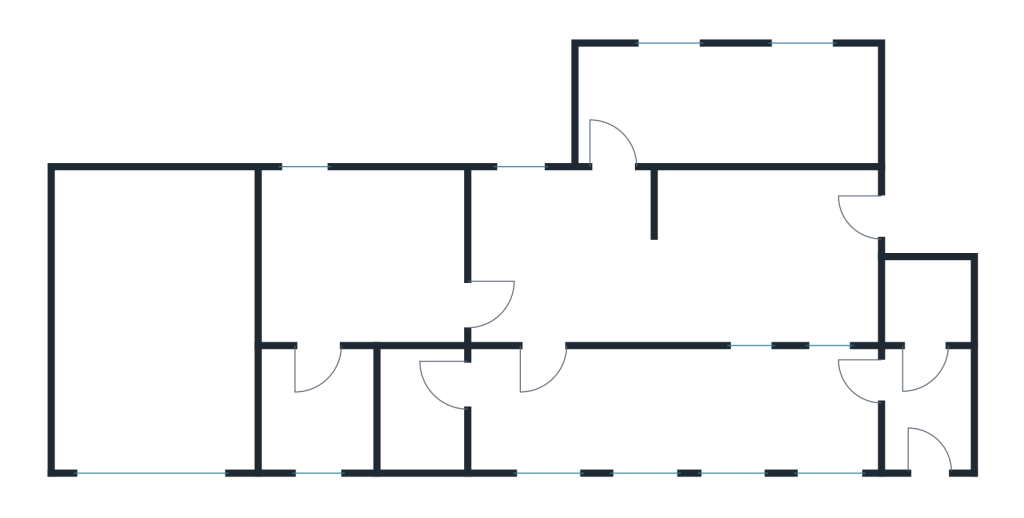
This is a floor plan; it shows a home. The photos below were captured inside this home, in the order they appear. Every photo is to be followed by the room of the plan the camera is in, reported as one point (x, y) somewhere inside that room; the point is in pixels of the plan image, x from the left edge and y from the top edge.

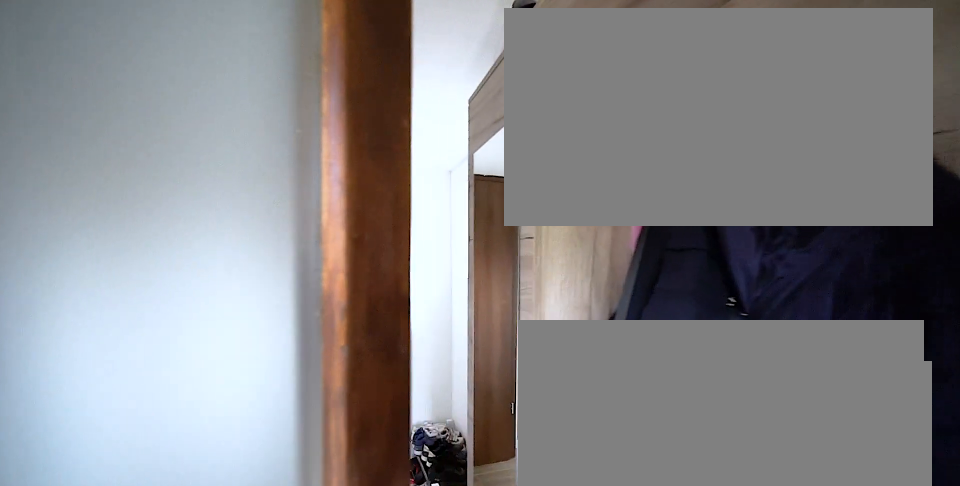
(928, 414)
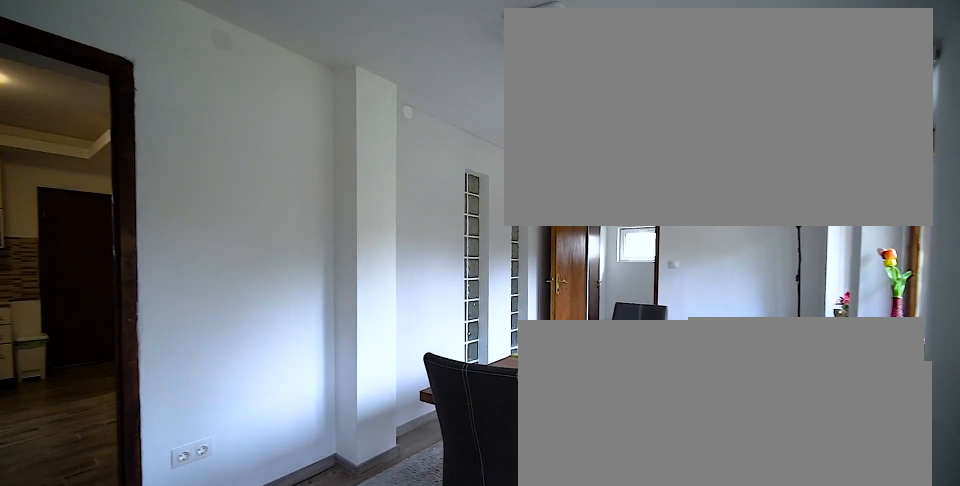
(666, 414)
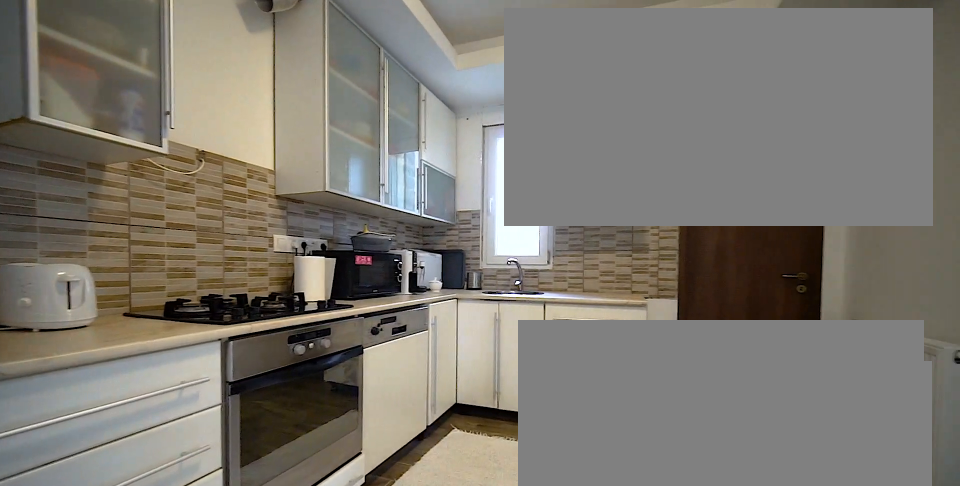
(666, 284)
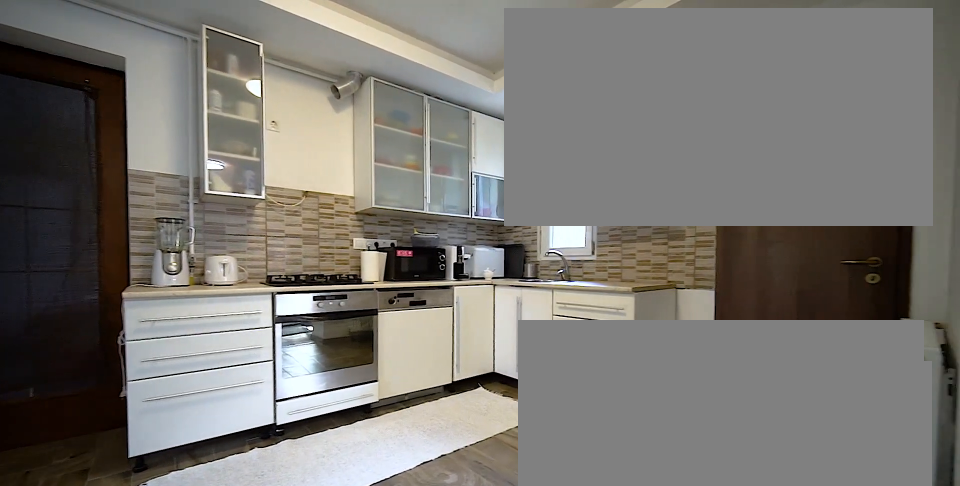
(666, 284)
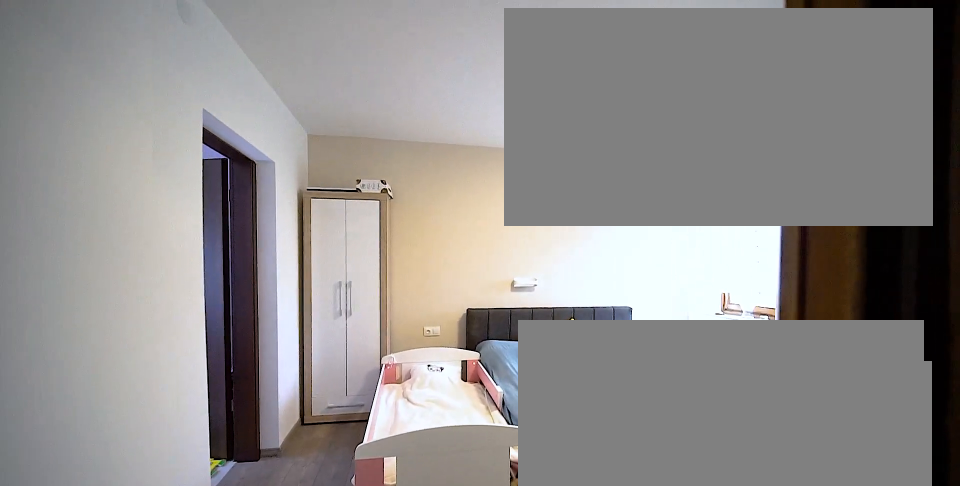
(367, 262)
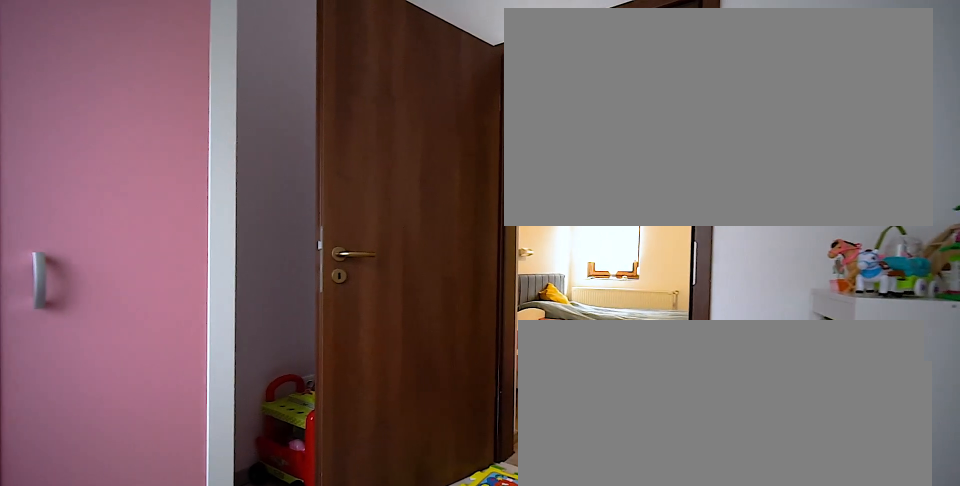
(318, 413)
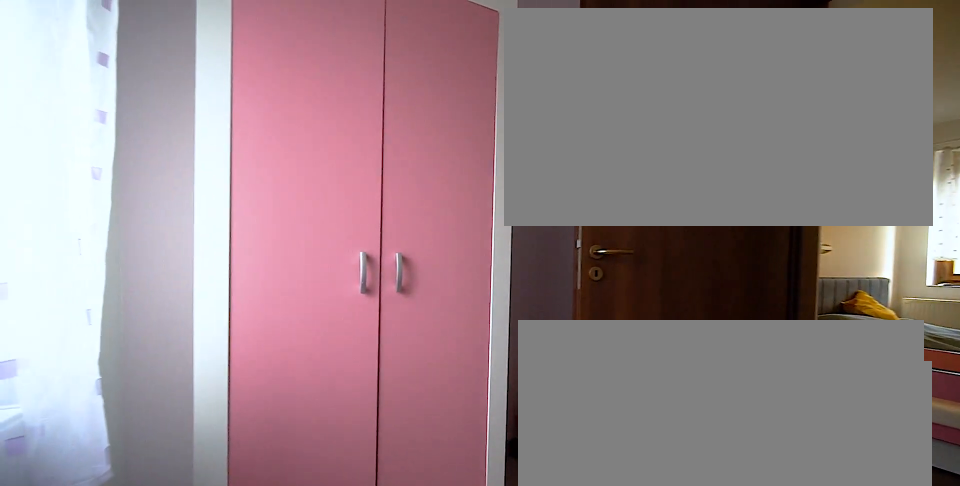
(318, 412)
